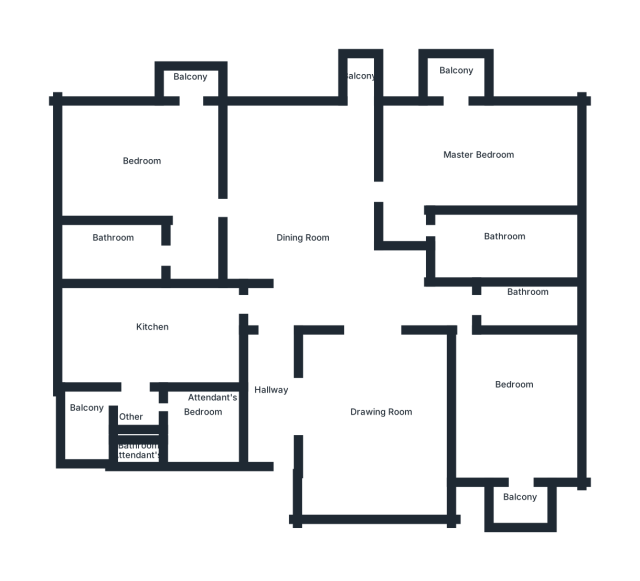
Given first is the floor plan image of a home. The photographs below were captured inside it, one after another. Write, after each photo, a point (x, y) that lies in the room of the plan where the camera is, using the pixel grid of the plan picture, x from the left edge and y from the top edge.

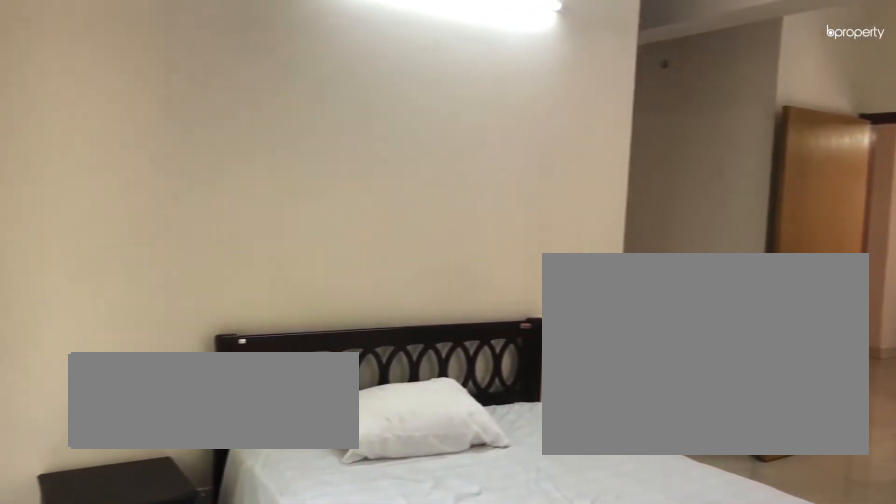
(477, 159)
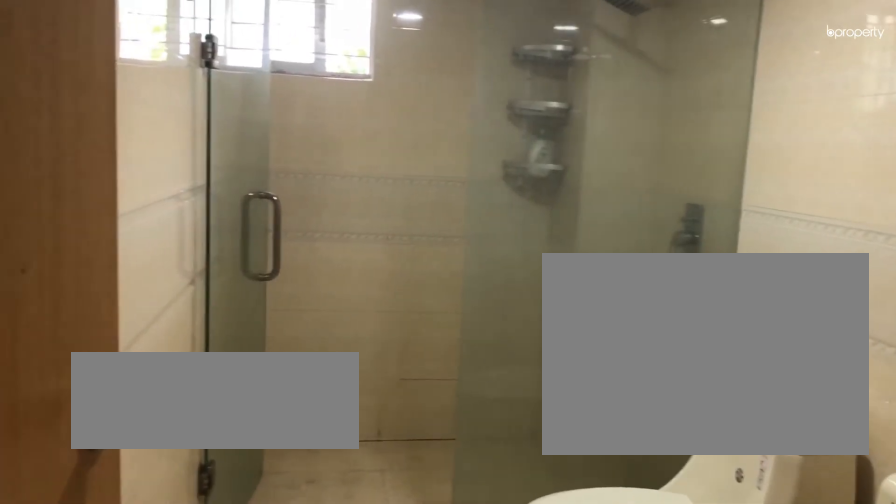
(502, 240)
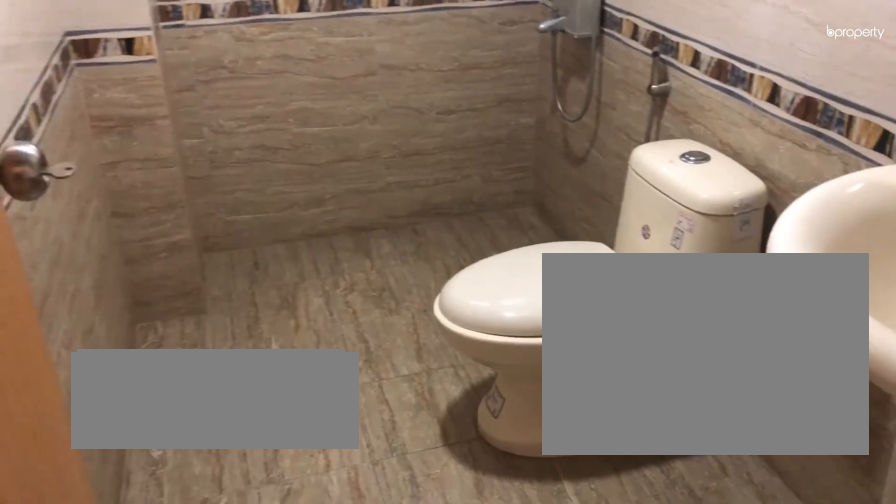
(525, 304)
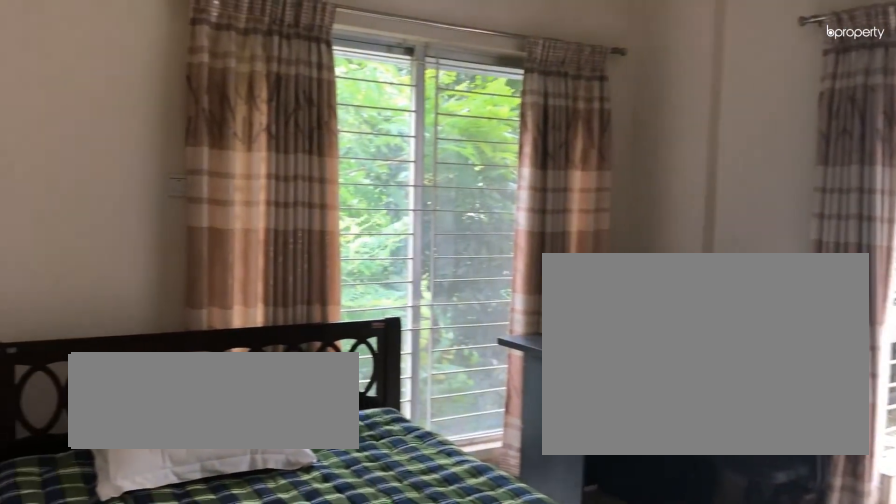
(514, 394)
